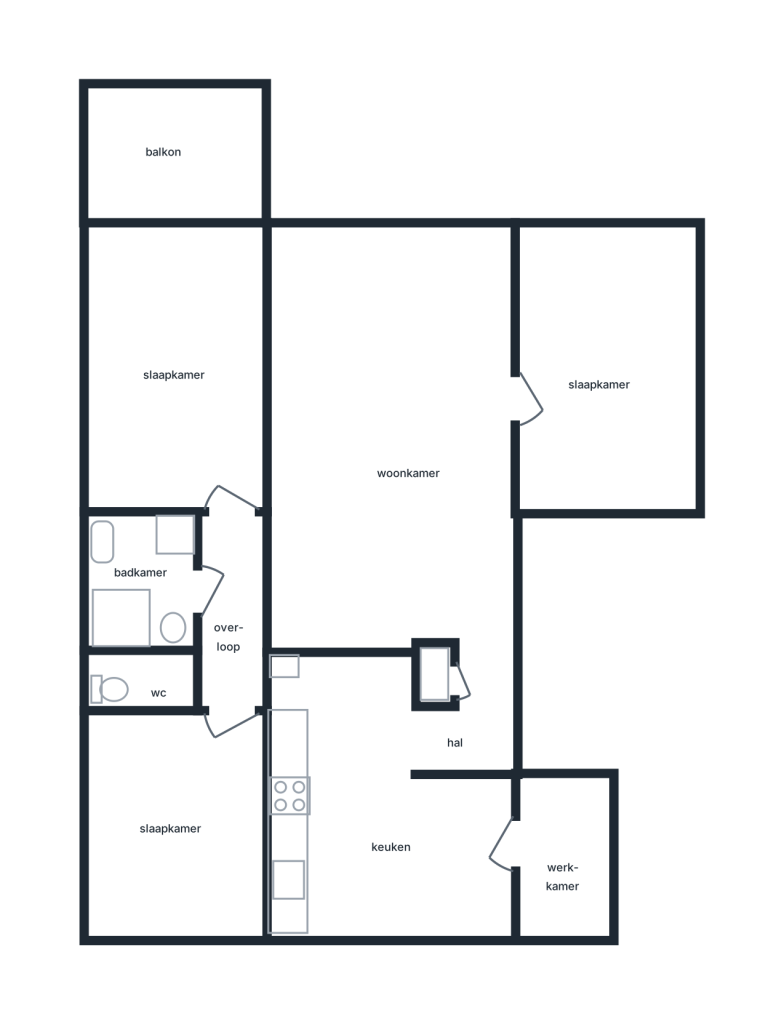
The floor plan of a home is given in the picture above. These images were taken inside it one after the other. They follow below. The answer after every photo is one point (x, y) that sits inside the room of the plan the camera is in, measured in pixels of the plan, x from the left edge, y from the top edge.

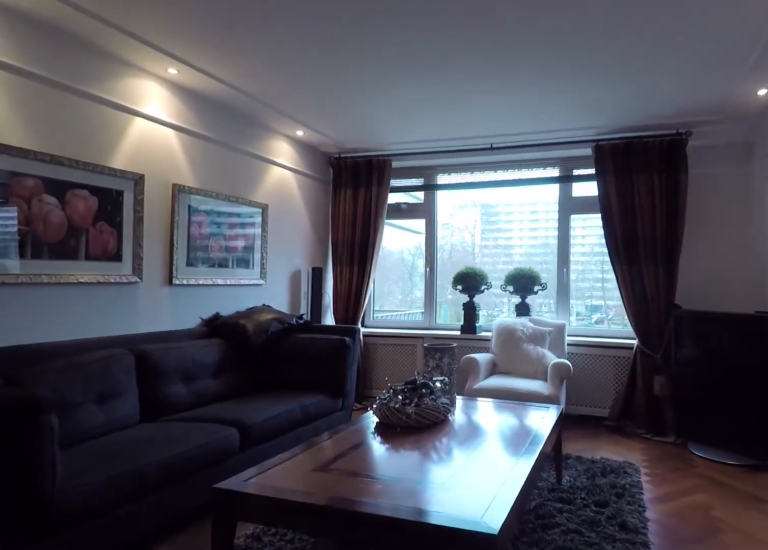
(391, 437)
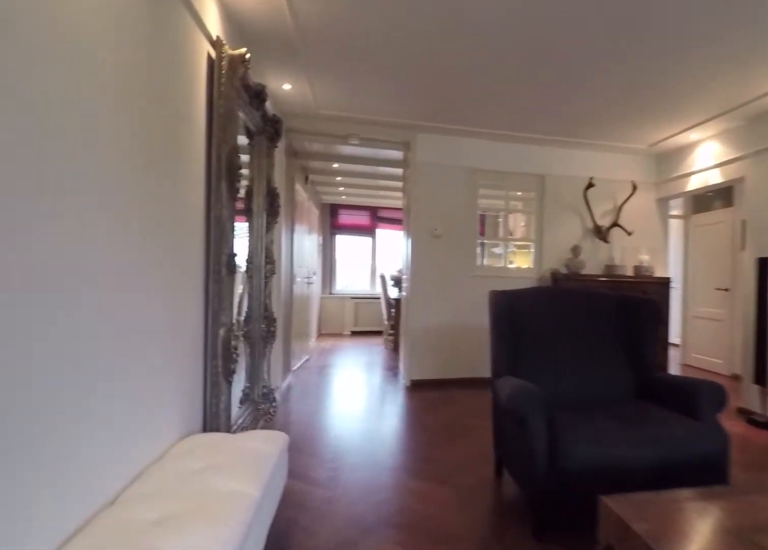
(391, 437)
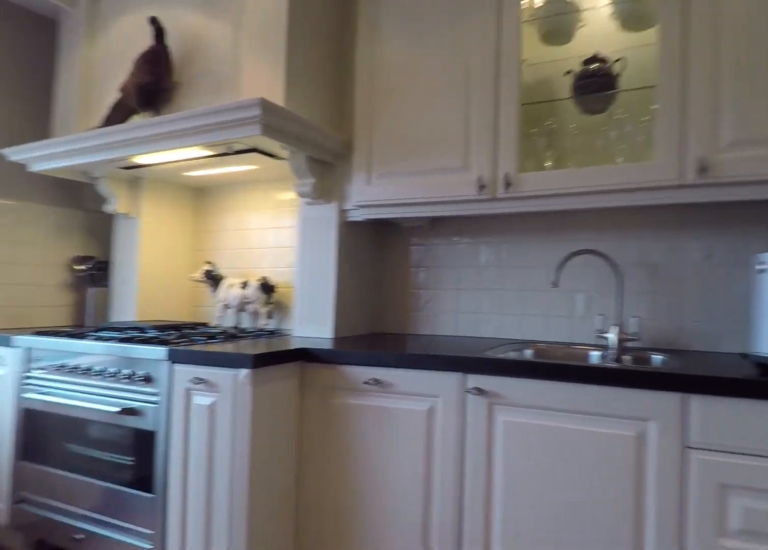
(390, 797)
